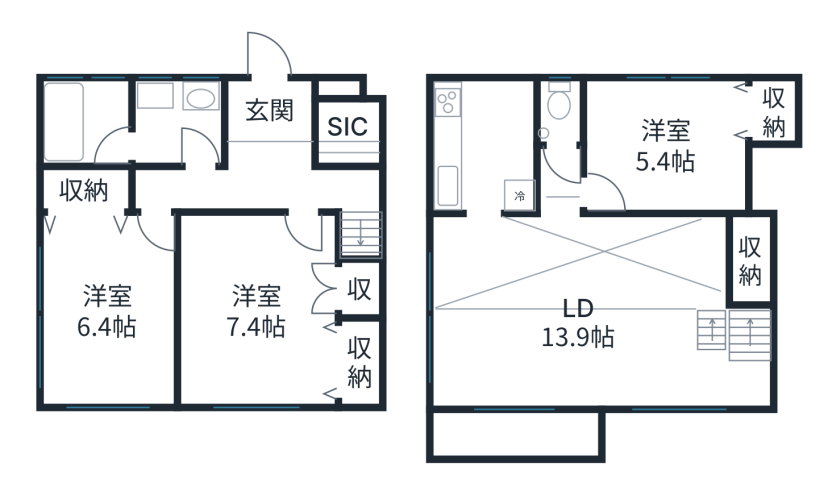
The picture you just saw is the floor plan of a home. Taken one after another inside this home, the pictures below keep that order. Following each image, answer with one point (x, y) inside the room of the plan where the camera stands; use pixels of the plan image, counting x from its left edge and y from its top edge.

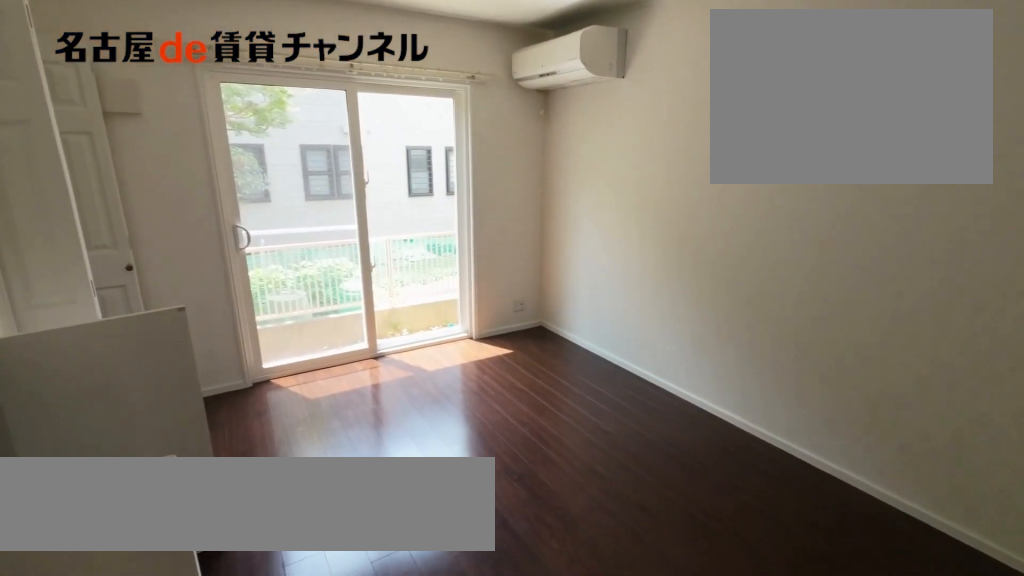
(273, 315)
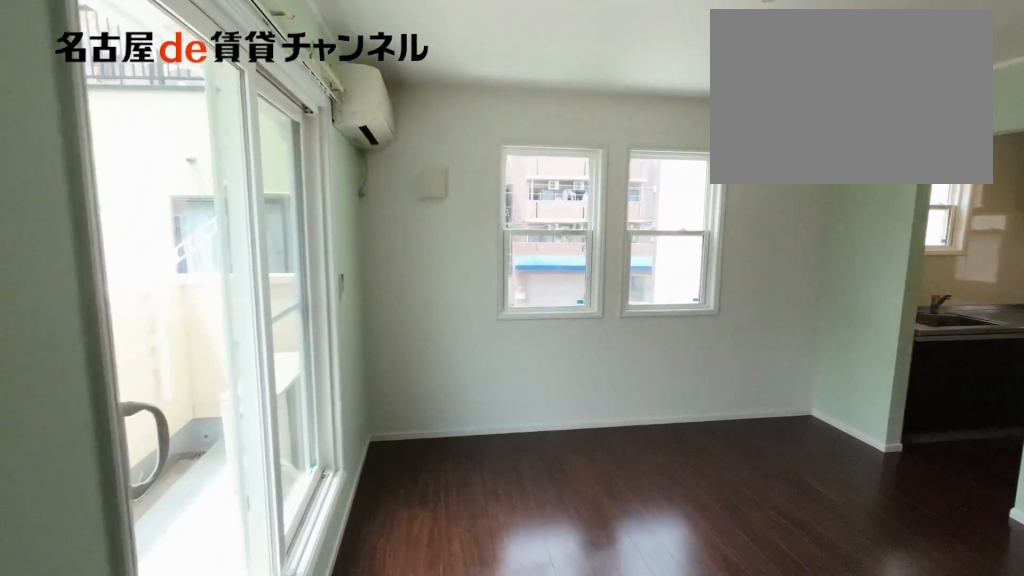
(601, 314)
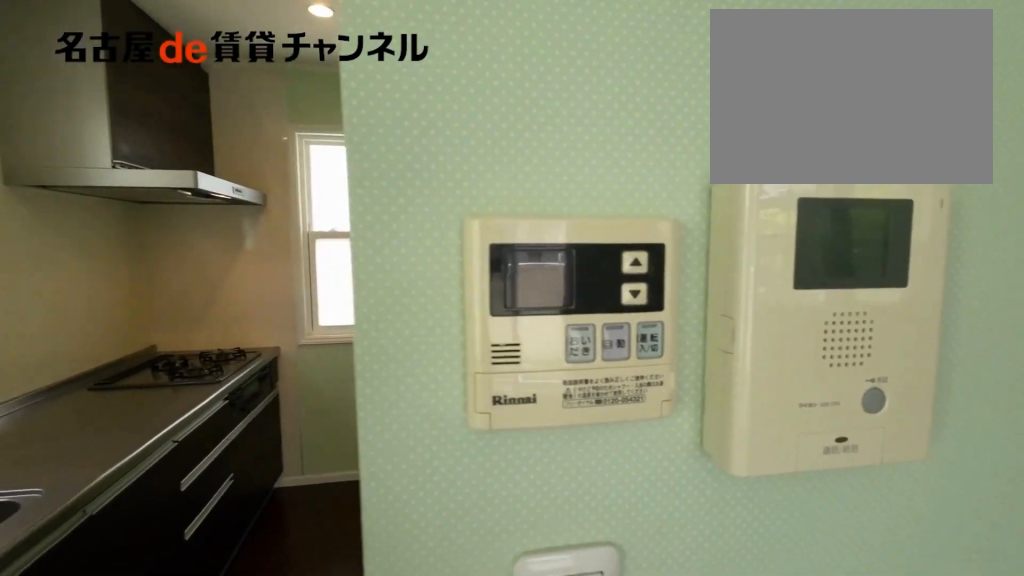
(601, 313)
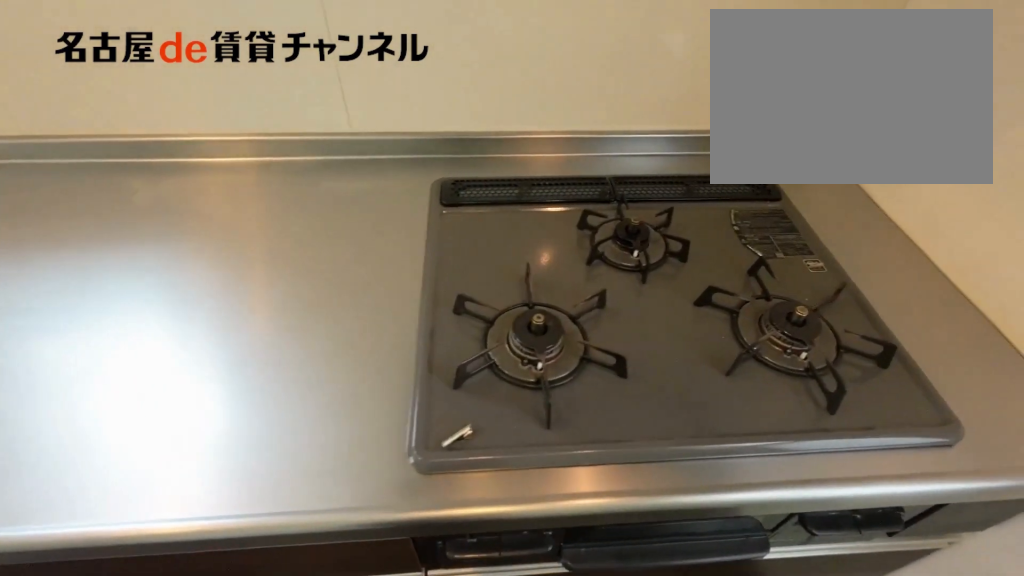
(482, 146)
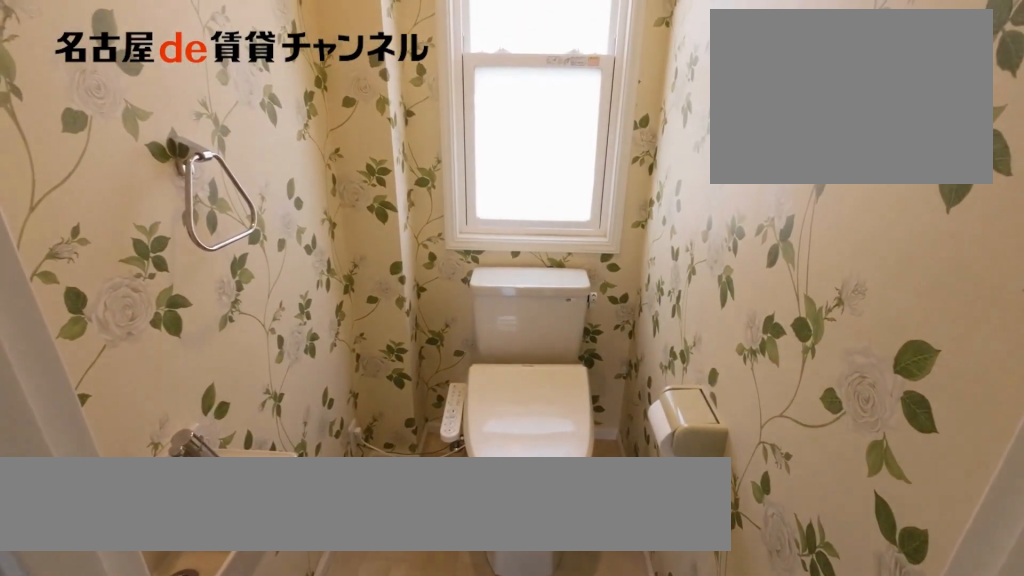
(559, 114)
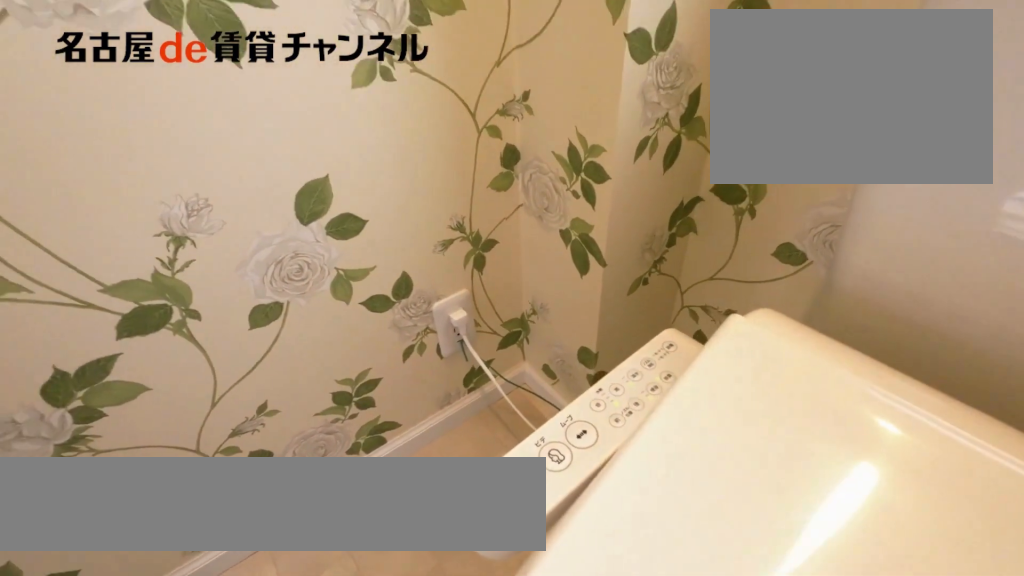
(559, 114)
